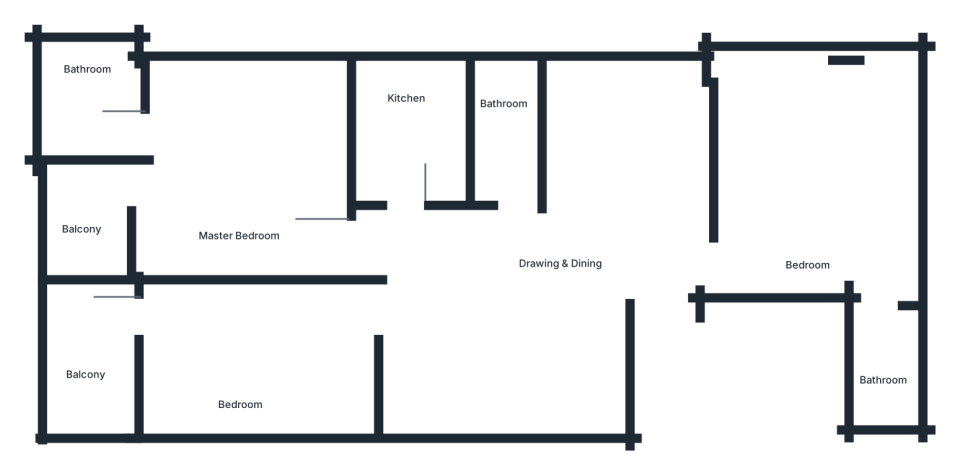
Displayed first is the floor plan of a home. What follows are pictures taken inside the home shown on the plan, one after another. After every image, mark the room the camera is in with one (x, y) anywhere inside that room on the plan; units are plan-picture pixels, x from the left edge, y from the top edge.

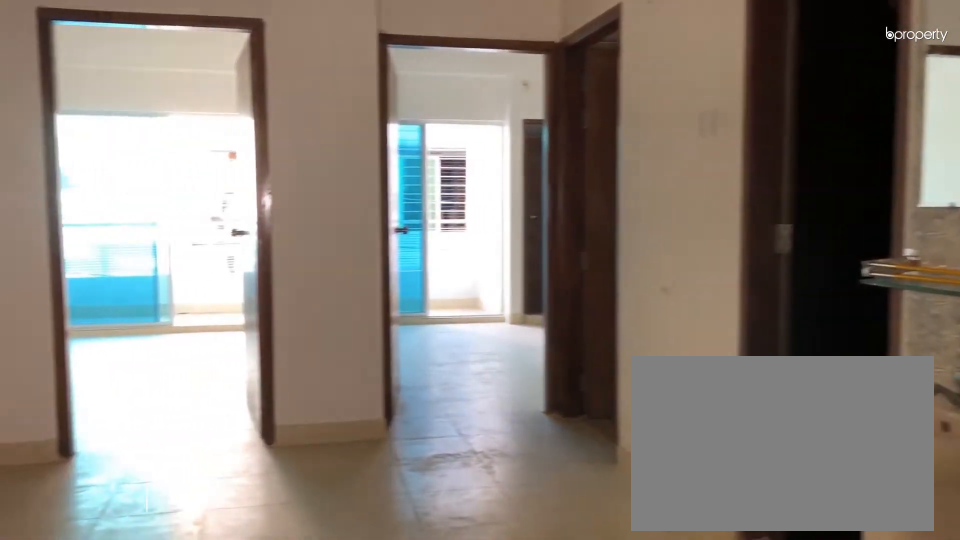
(562, 275)
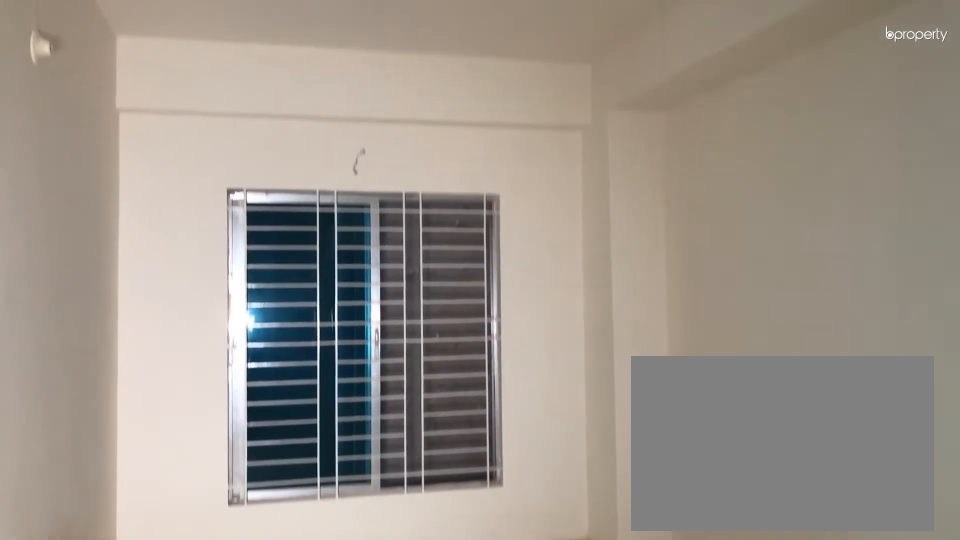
(560, 277)
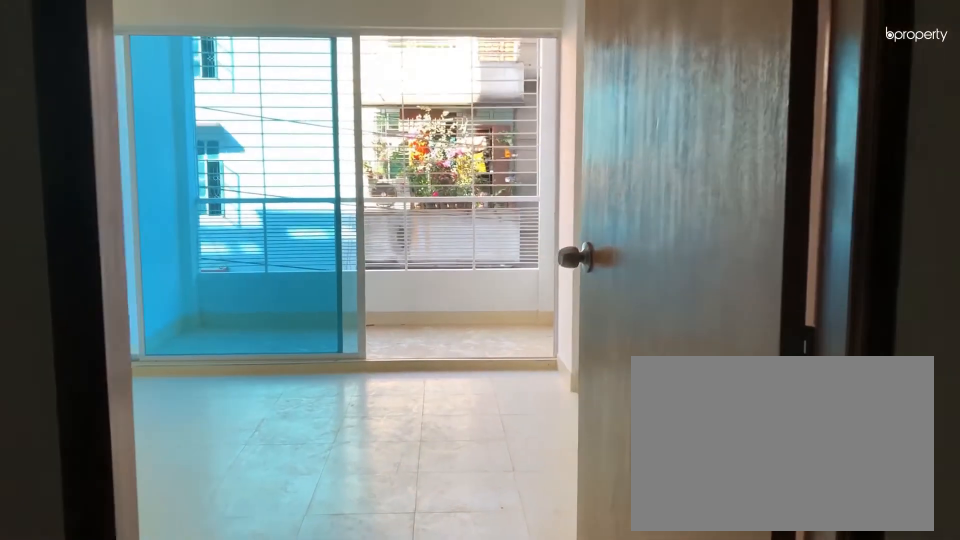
(386, 302)
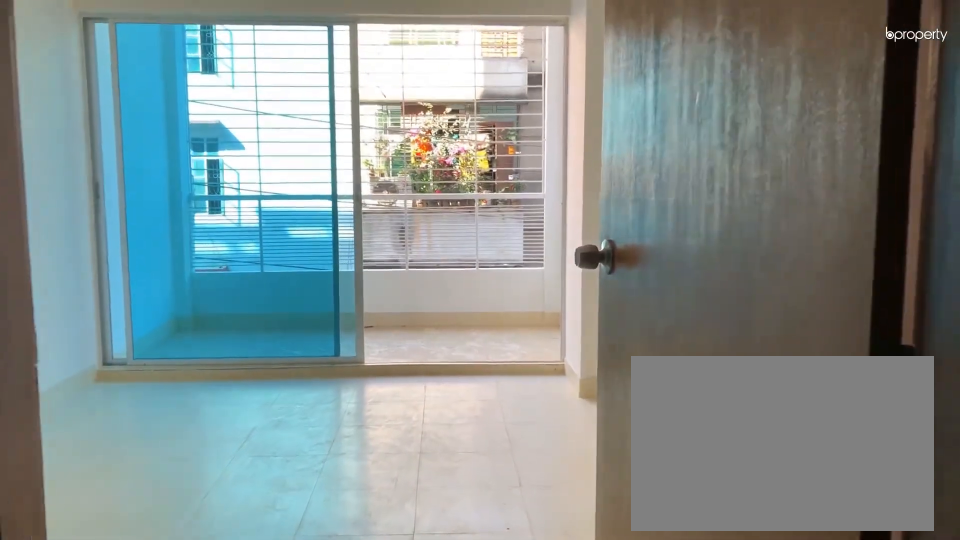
(386, 302)
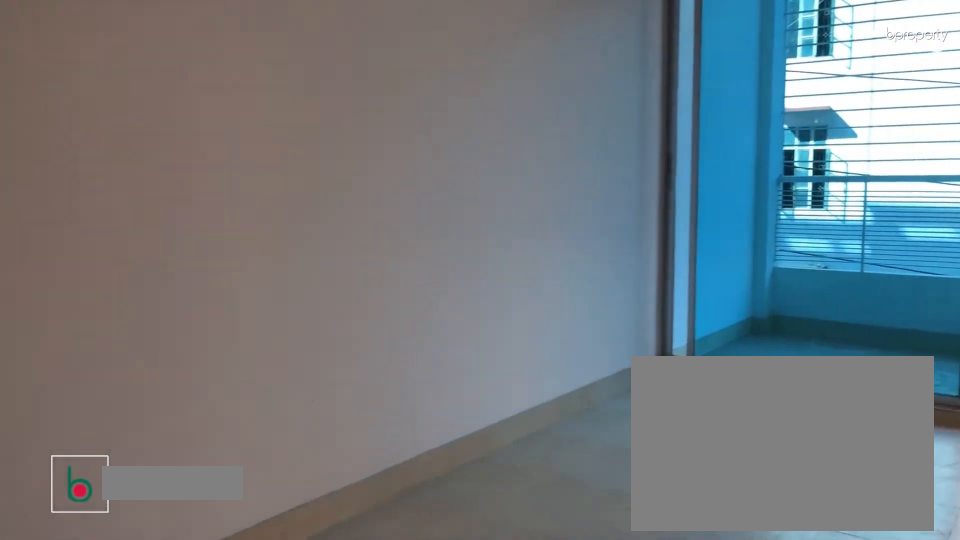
(241, 358)
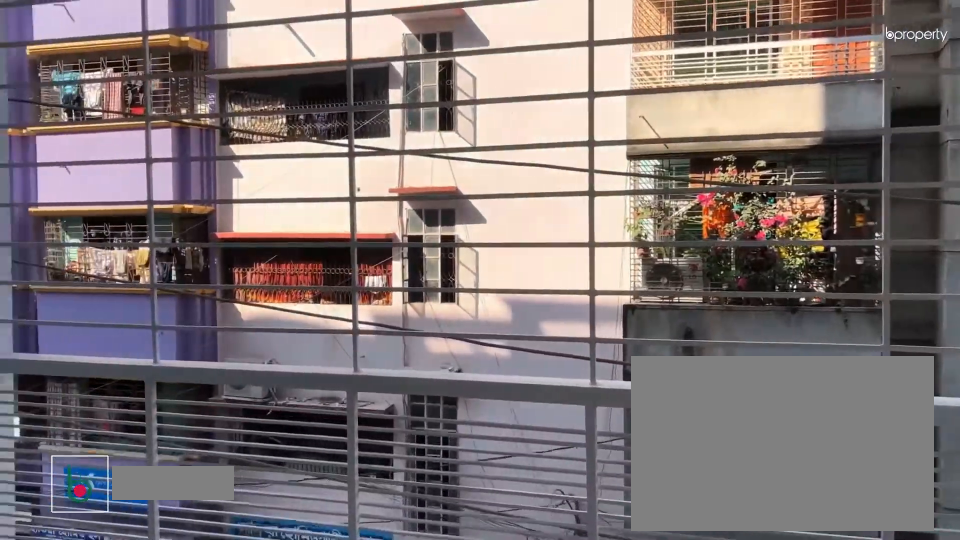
(81, 344)
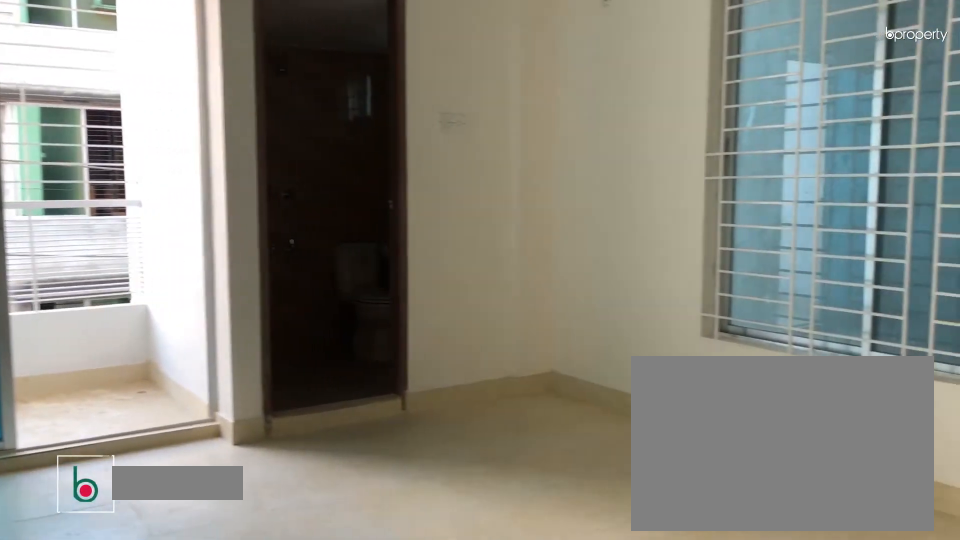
(233, 188)
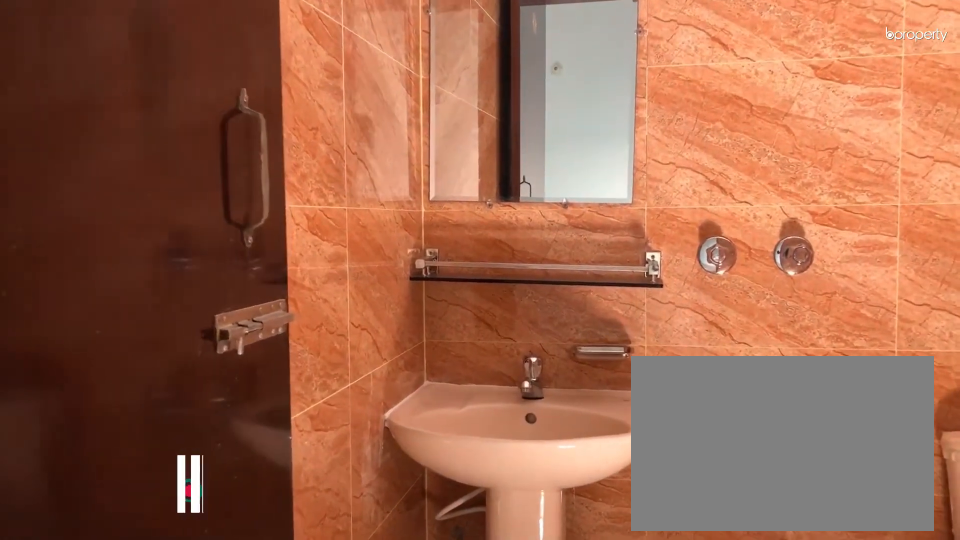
(136, 135)
